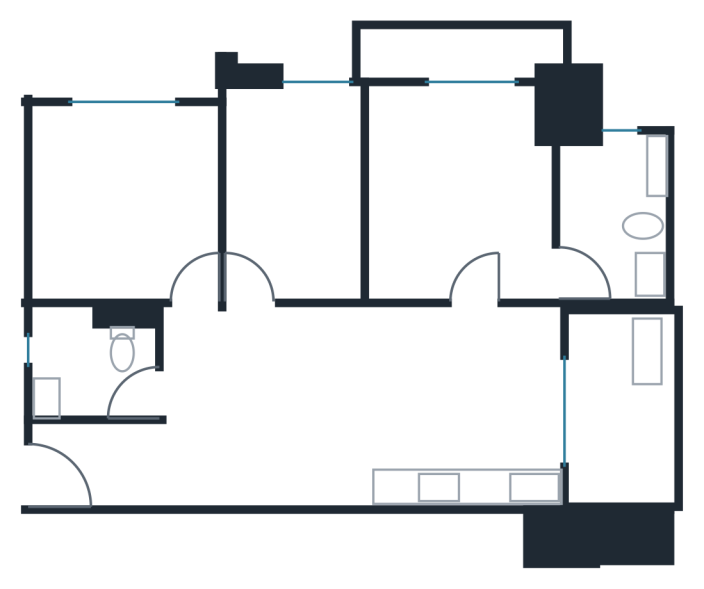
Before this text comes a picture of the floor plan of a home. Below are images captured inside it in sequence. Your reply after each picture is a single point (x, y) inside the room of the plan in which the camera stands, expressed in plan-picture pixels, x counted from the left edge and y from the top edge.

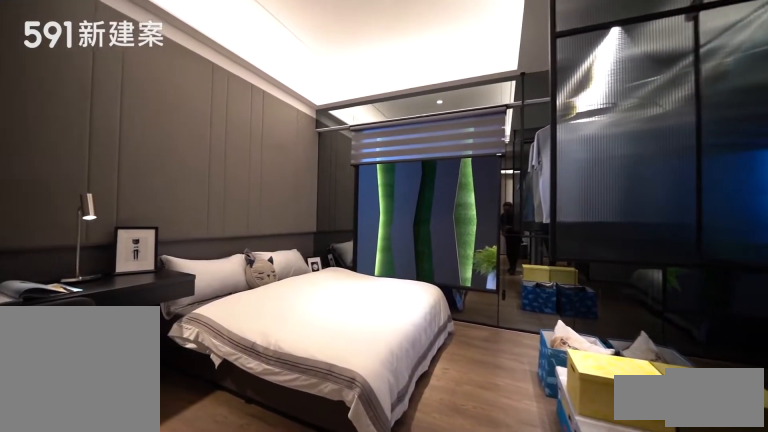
(120, 198)
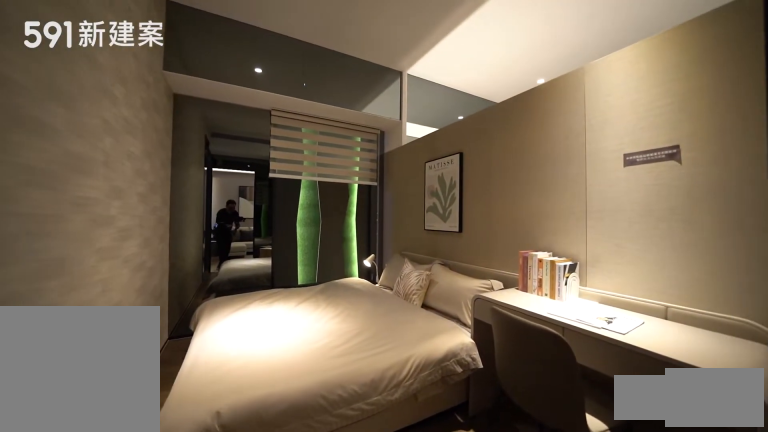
(298, 186)
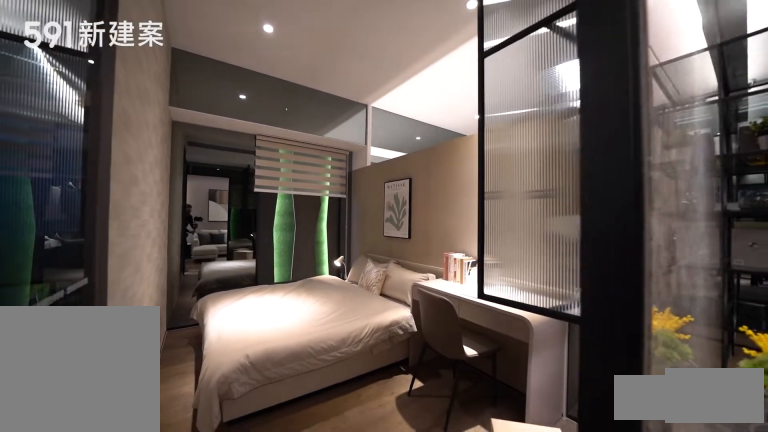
(298, 186)
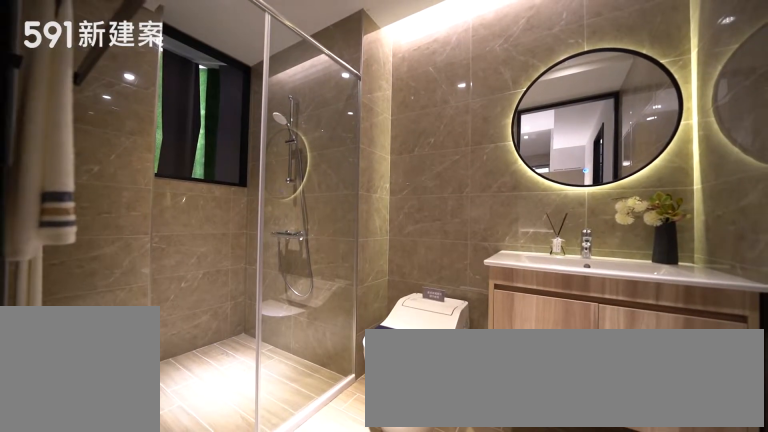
(621, 214)
